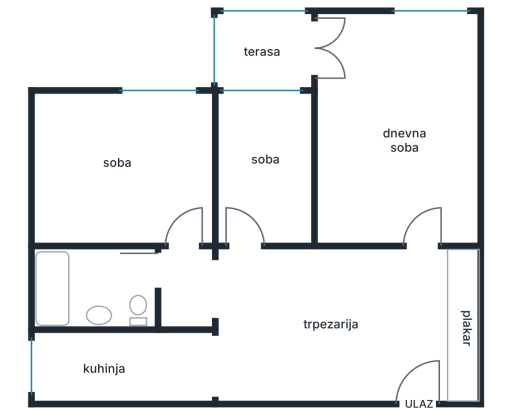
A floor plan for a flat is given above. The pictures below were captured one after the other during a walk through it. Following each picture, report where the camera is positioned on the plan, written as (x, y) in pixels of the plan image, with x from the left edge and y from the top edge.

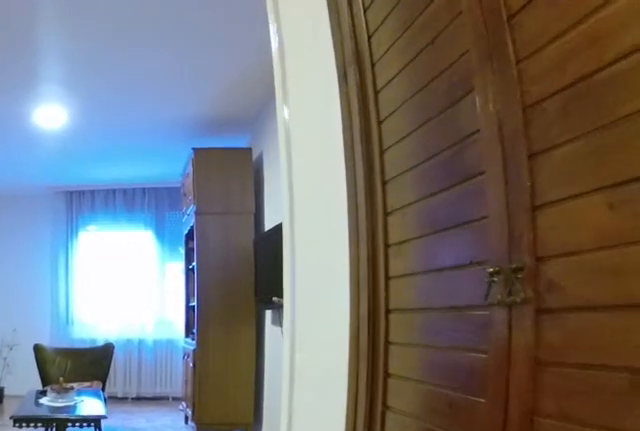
(415, 317)
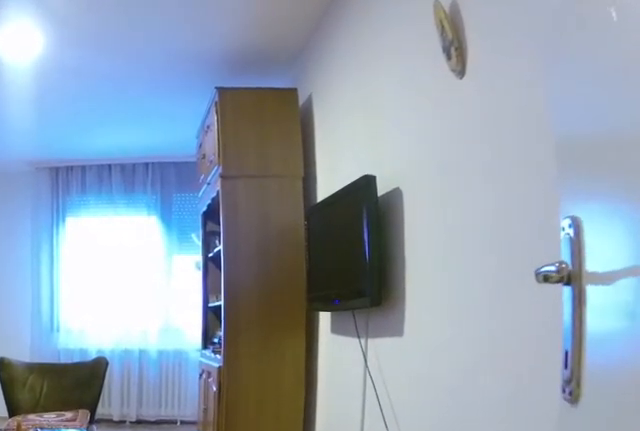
(415, 256)
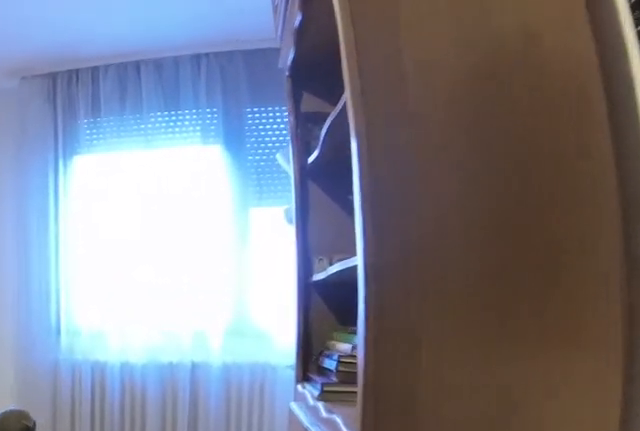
(416, 162)
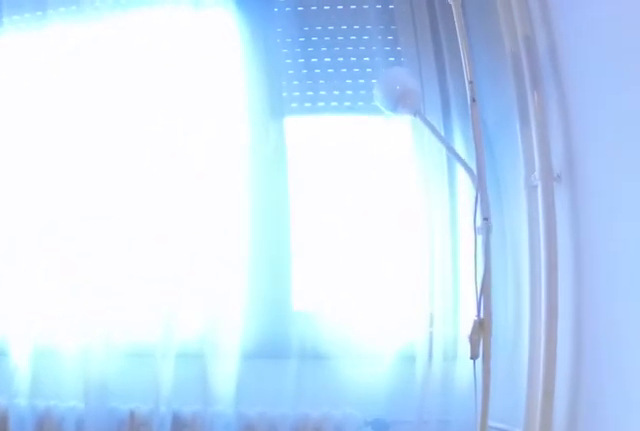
(417, 97)
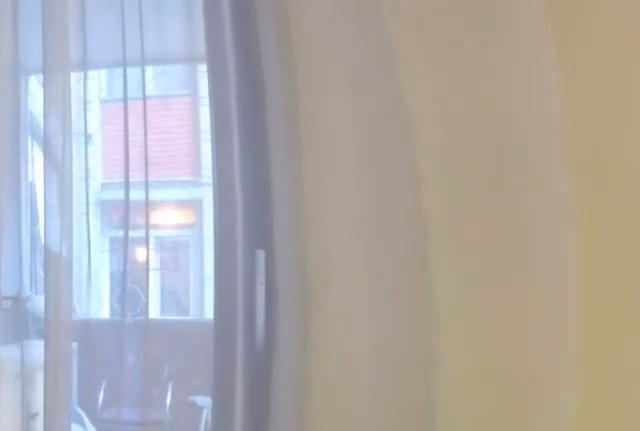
(388, 49)
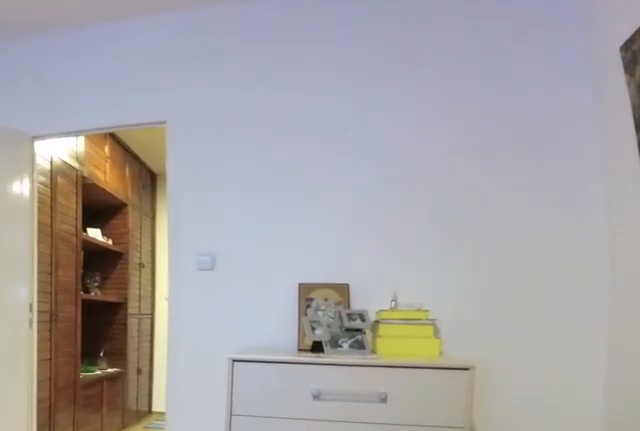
(360, 101)
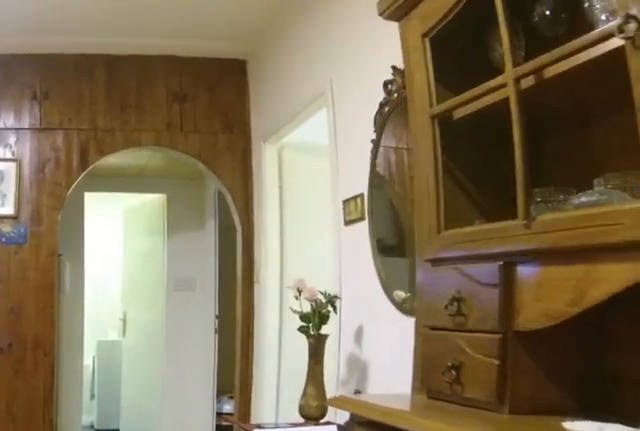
(371, 264)
